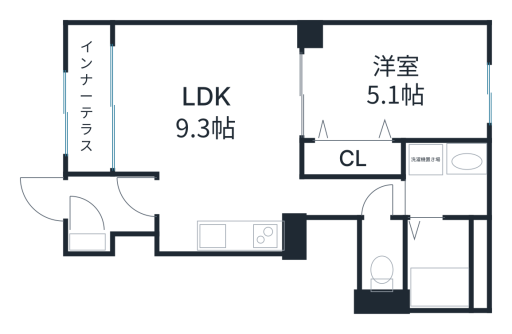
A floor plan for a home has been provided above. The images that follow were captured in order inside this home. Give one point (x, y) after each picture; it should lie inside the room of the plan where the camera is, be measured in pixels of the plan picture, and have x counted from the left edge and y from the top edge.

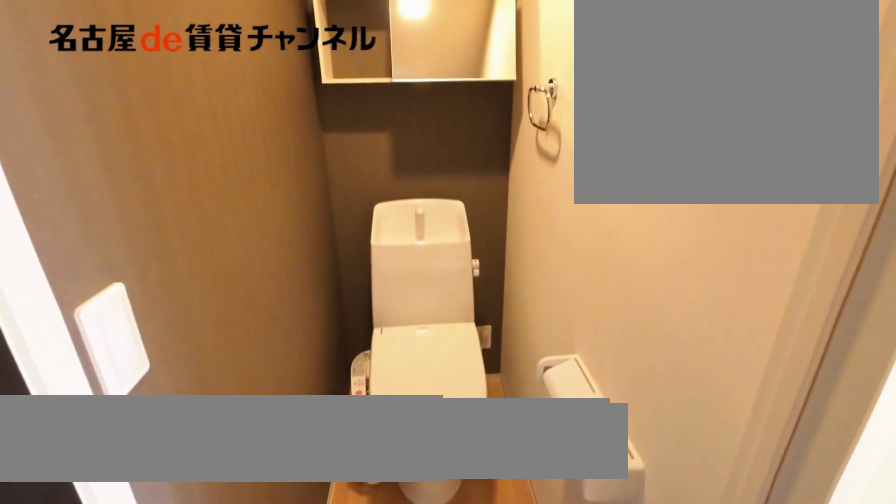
(381, 256)
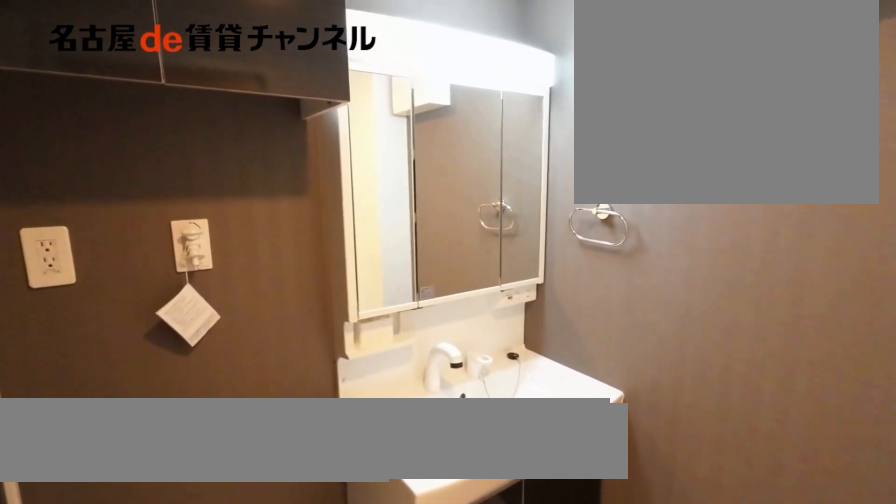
(445, 178)
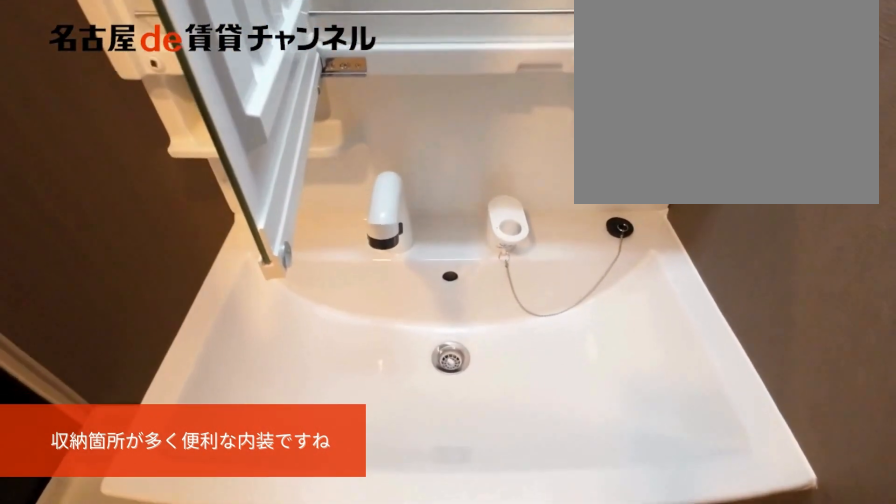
(445, 178)
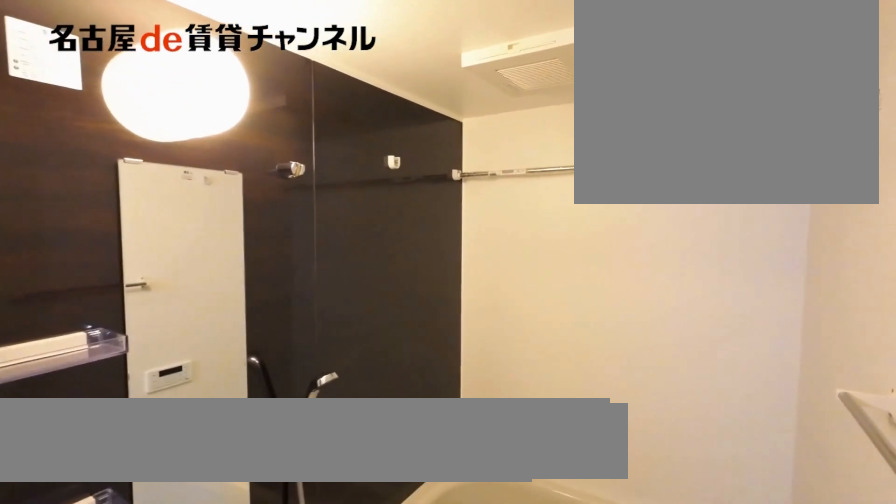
(445, 262)
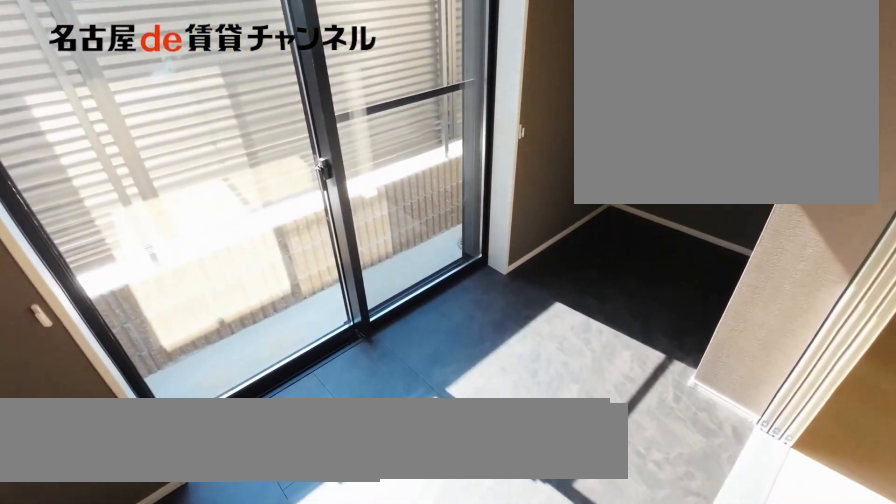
(88, 99)
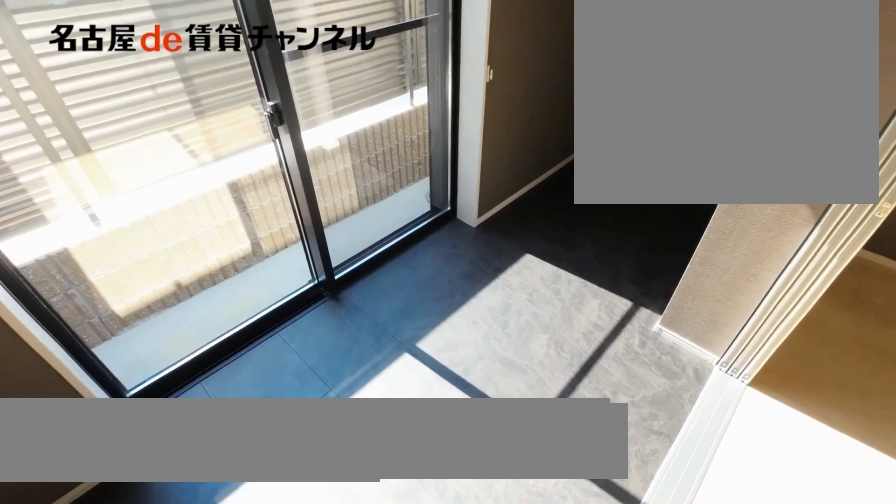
(88, 99)
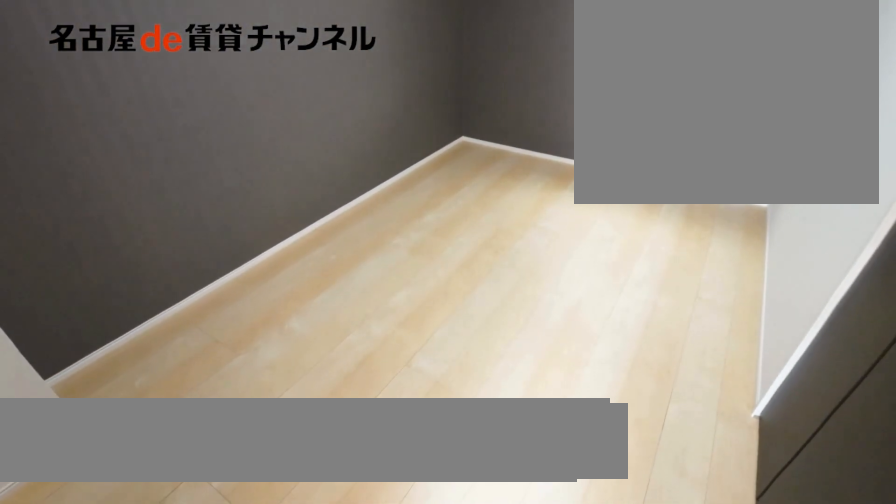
(392, 82)
